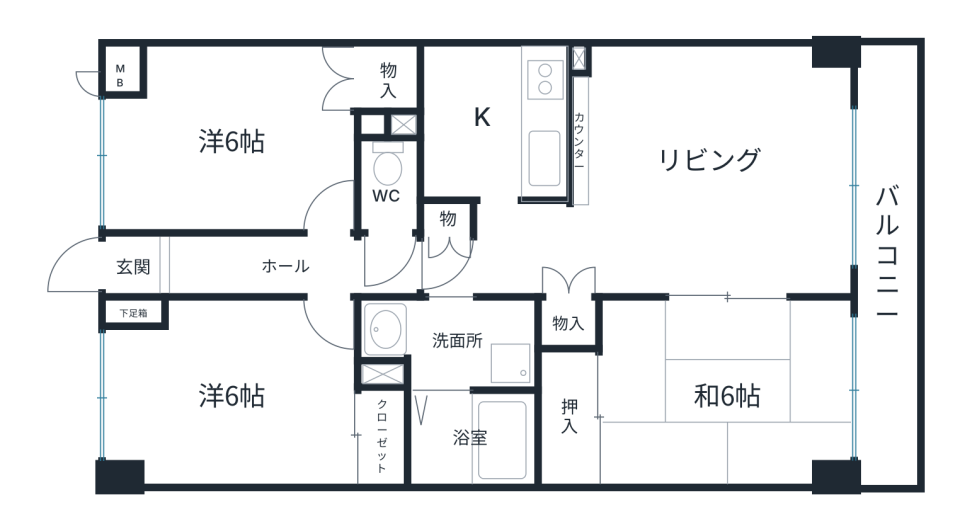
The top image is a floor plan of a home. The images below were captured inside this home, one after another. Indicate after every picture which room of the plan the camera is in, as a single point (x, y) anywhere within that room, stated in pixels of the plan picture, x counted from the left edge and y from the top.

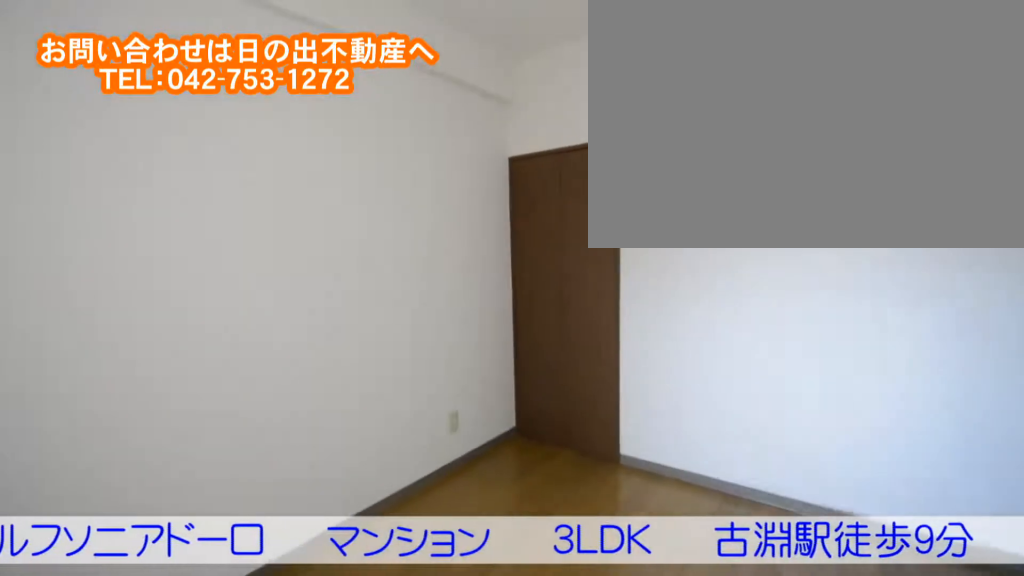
(167, 134)
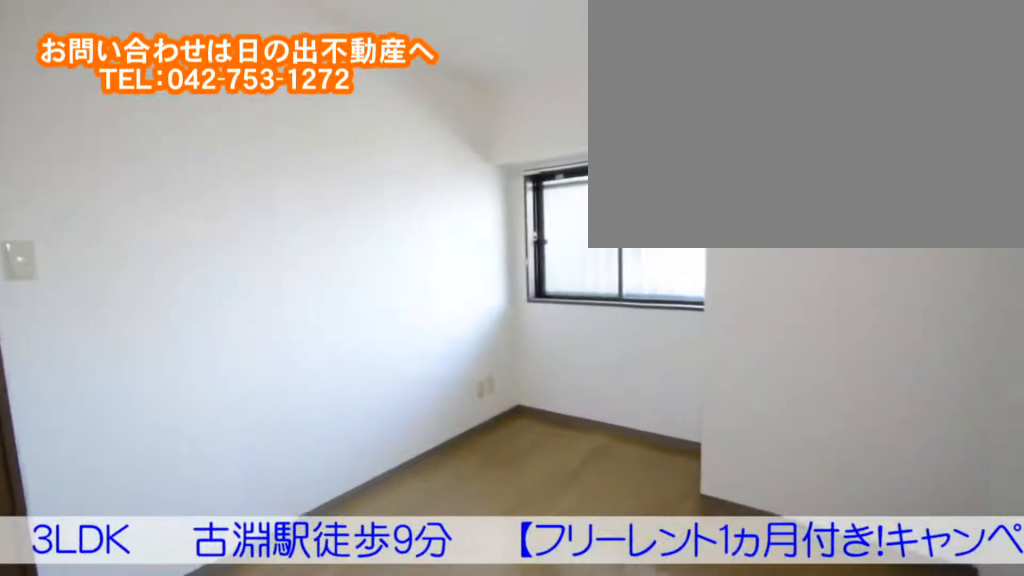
(165, 136)
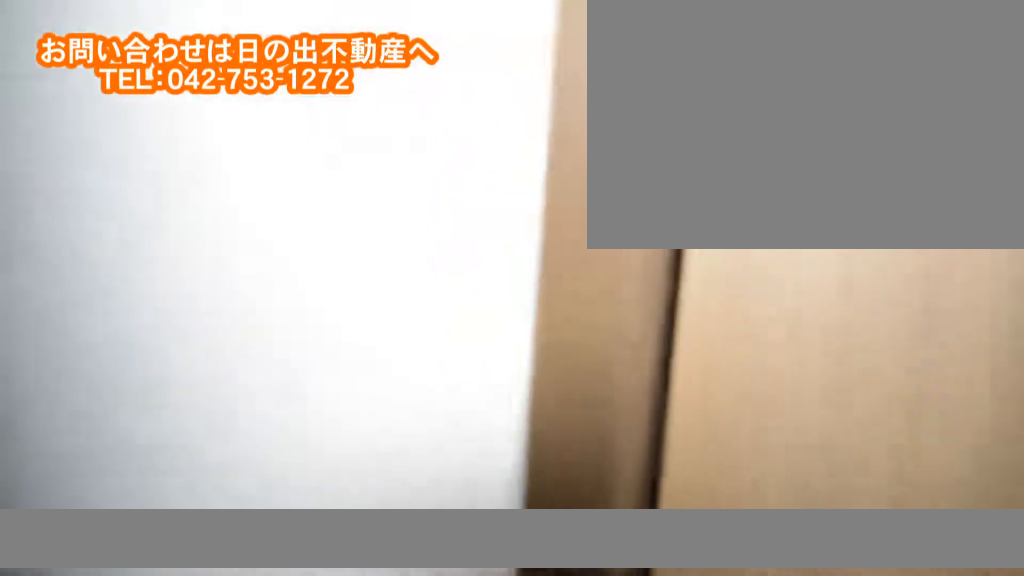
(178, 418)
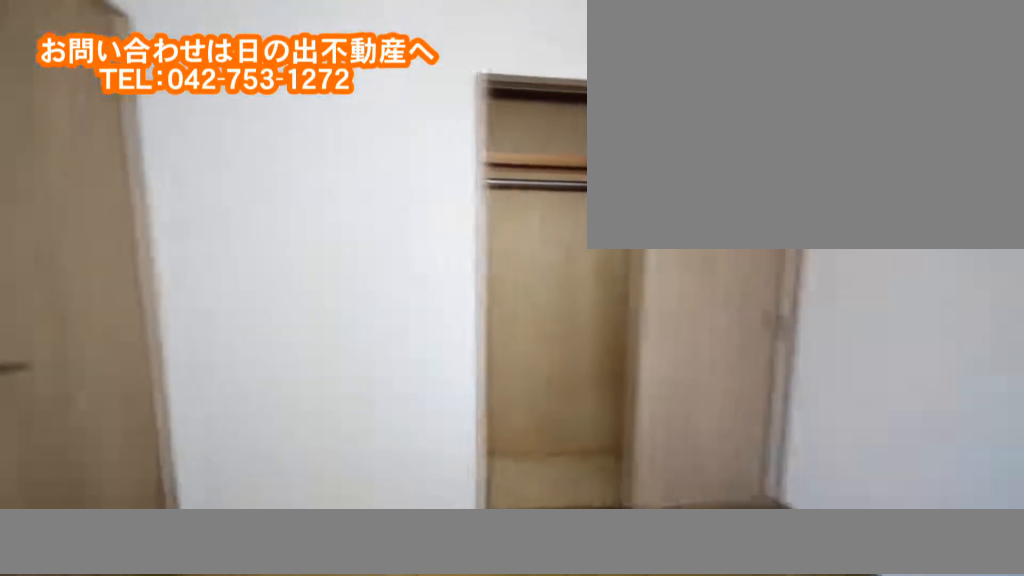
(177, 418)
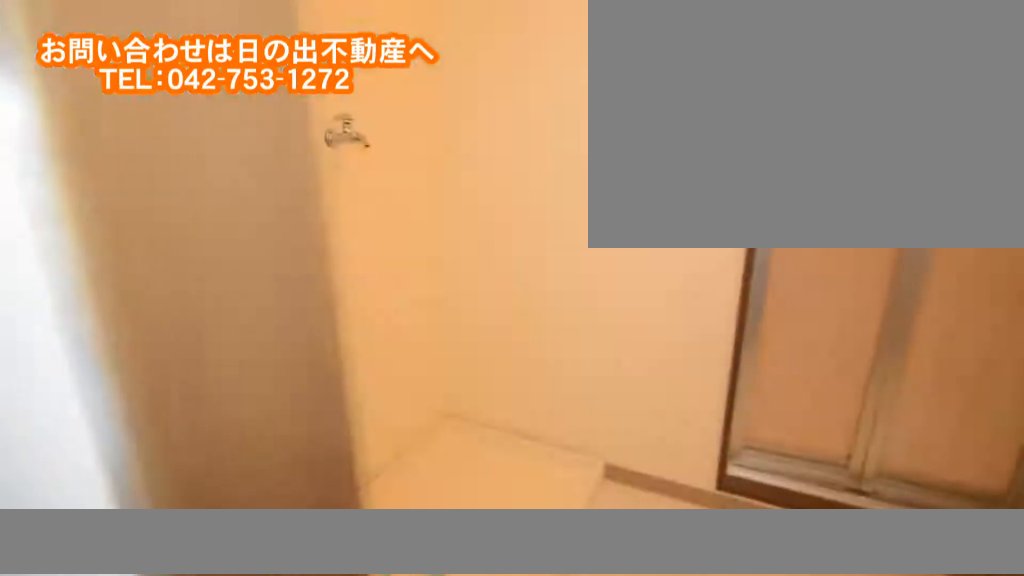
(483, 335)
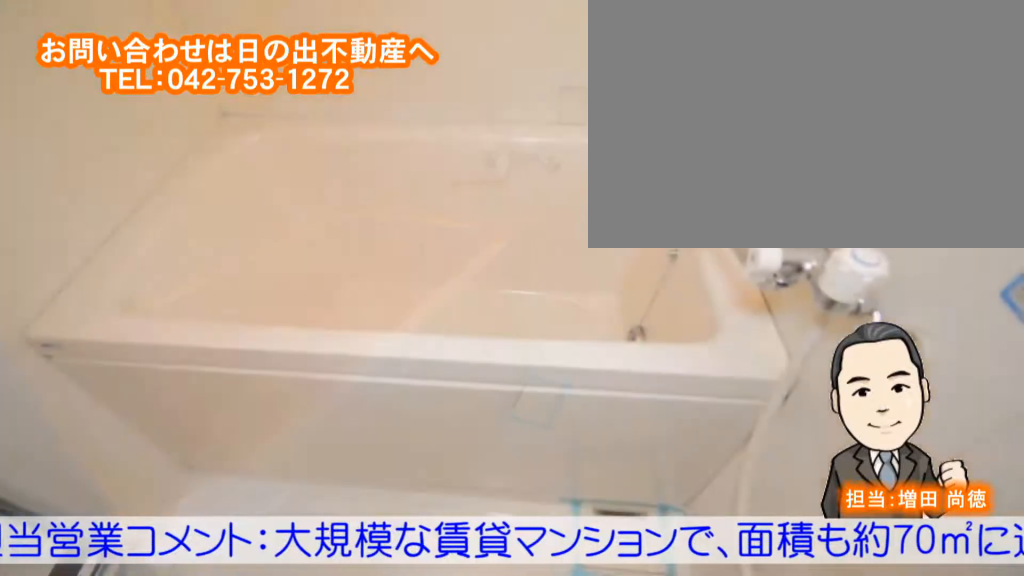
(473, 439)
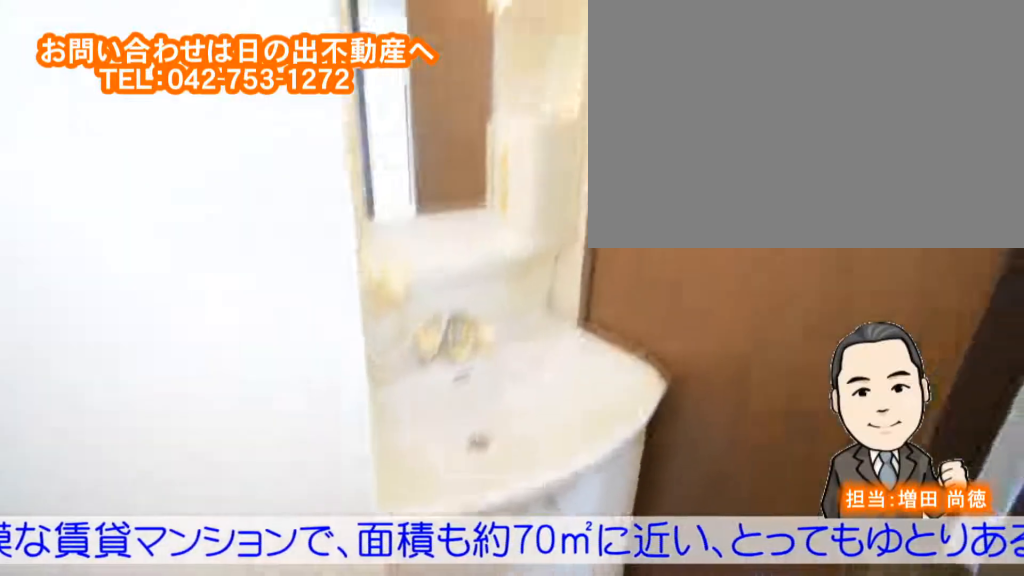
(484, 335)
